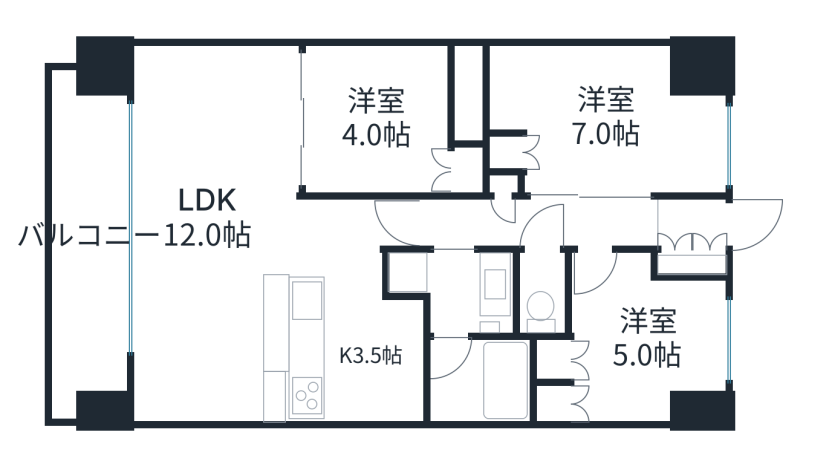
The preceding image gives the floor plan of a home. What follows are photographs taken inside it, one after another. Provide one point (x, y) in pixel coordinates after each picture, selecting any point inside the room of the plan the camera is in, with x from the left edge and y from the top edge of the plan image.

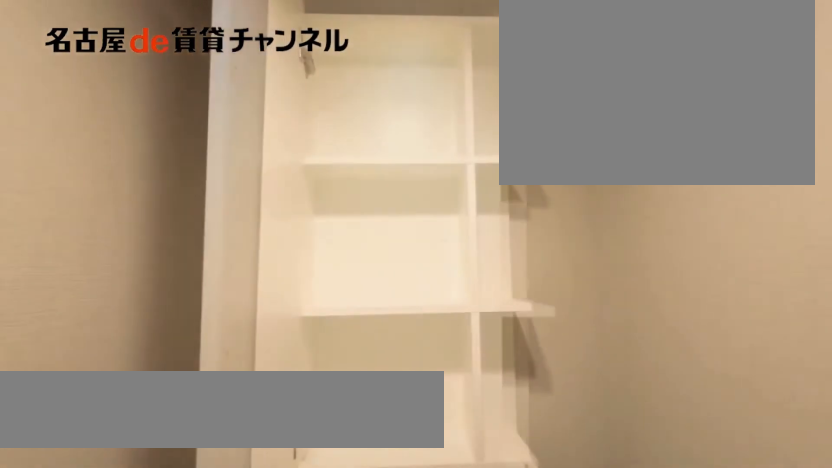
(544, 296)
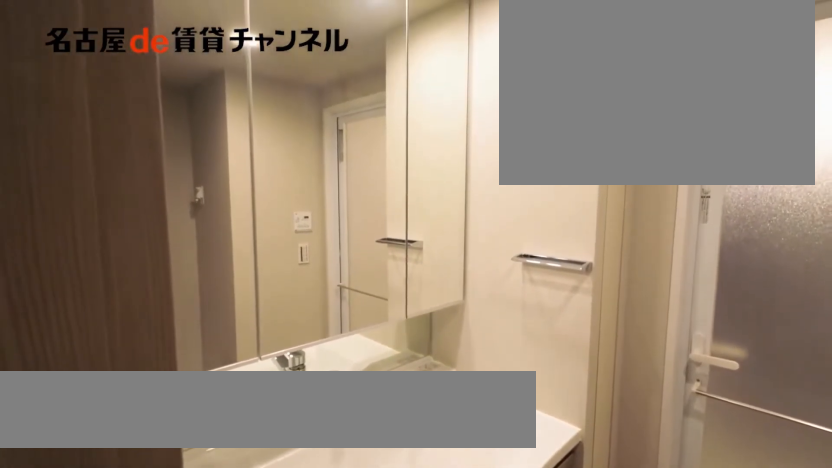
(457, 289)
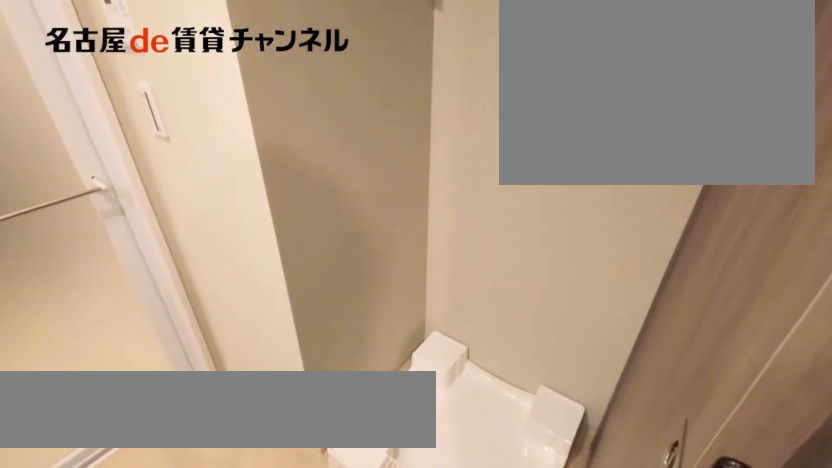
(457, 289)
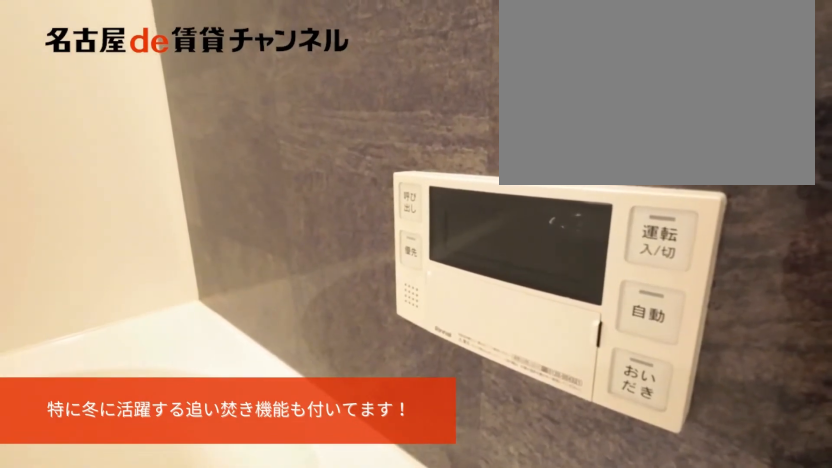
(475, 379)
